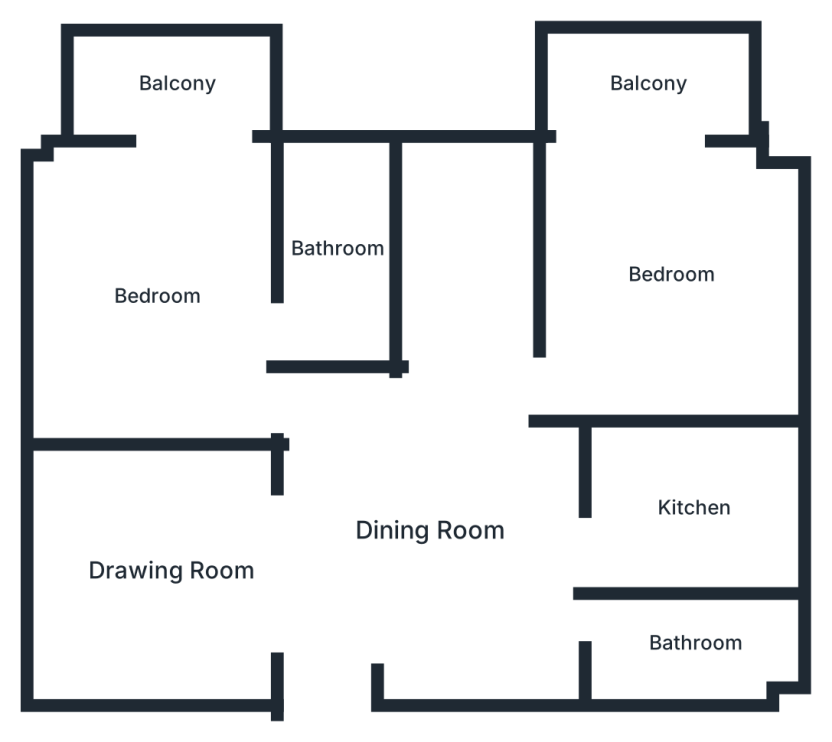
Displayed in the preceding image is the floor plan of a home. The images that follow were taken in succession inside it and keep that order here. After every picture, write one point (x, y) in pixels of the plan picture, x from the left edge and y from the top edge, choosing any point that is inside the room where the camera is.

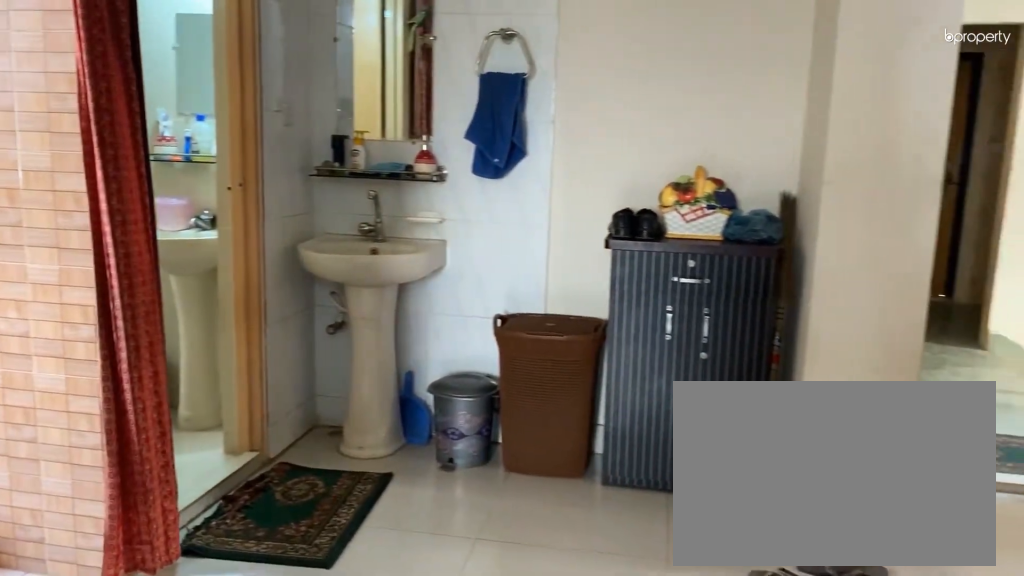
(435, 528)
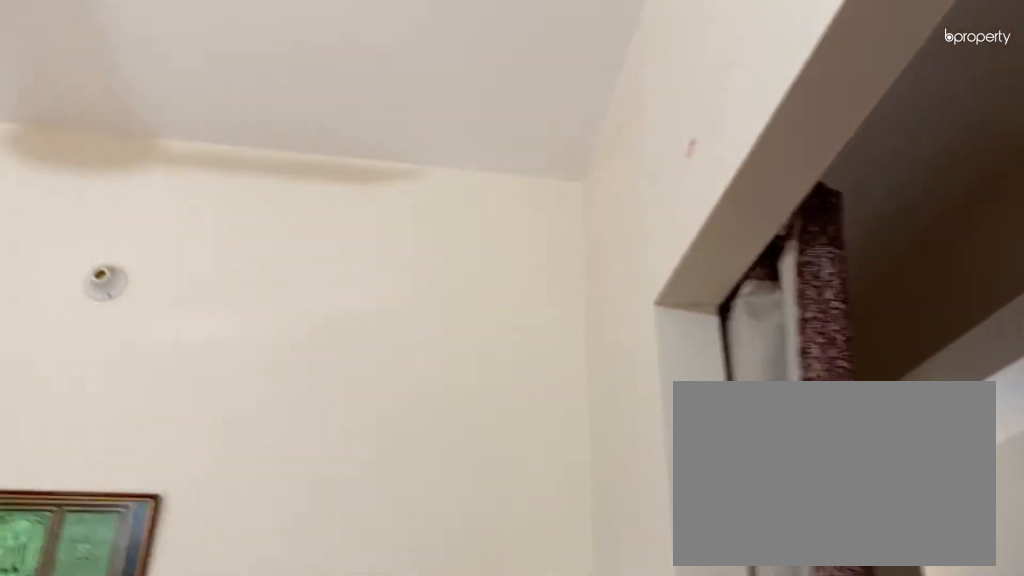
(167, 567)
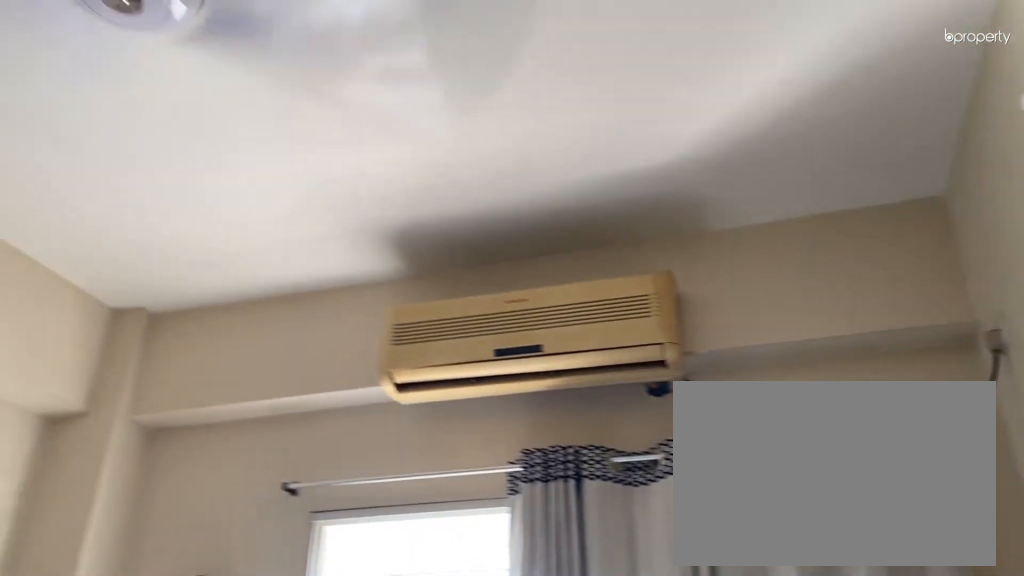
(157, 296)
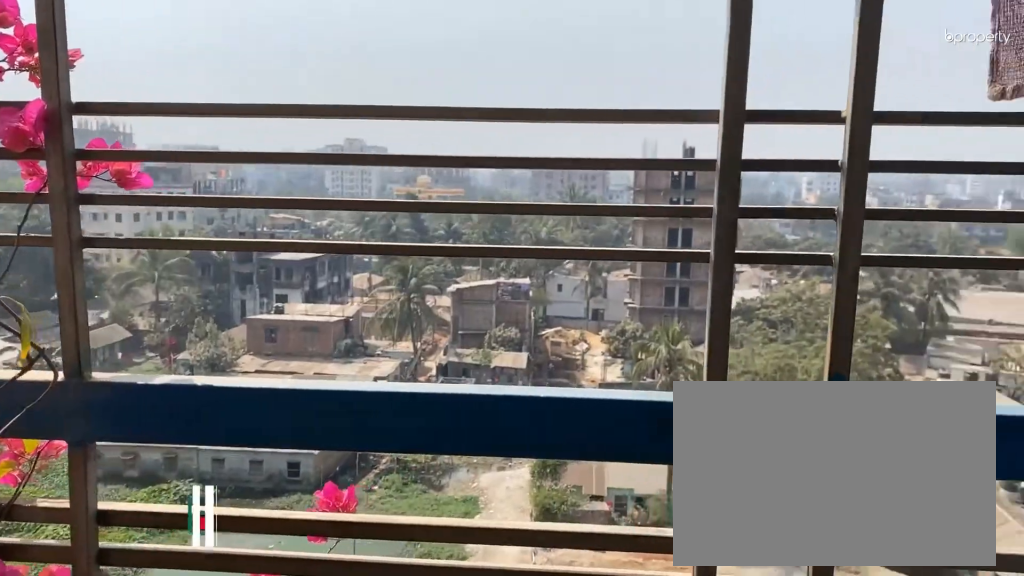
(177, 76)
